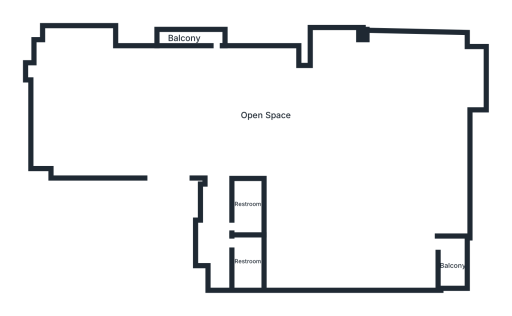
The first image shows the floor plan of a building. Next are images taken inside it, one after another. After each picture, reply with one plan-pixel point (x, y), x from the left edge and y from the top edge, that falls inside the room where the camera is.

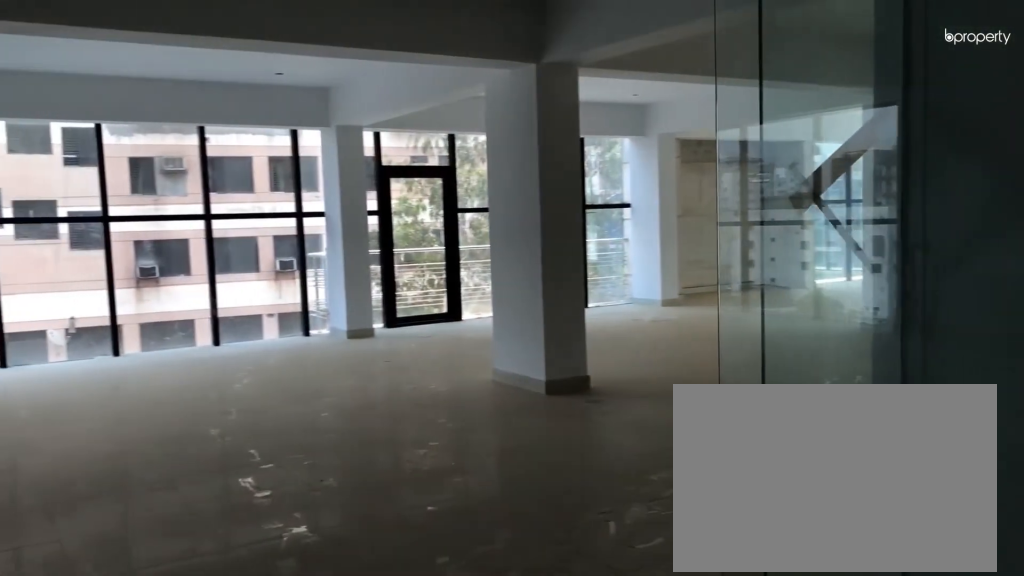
(180, 141)
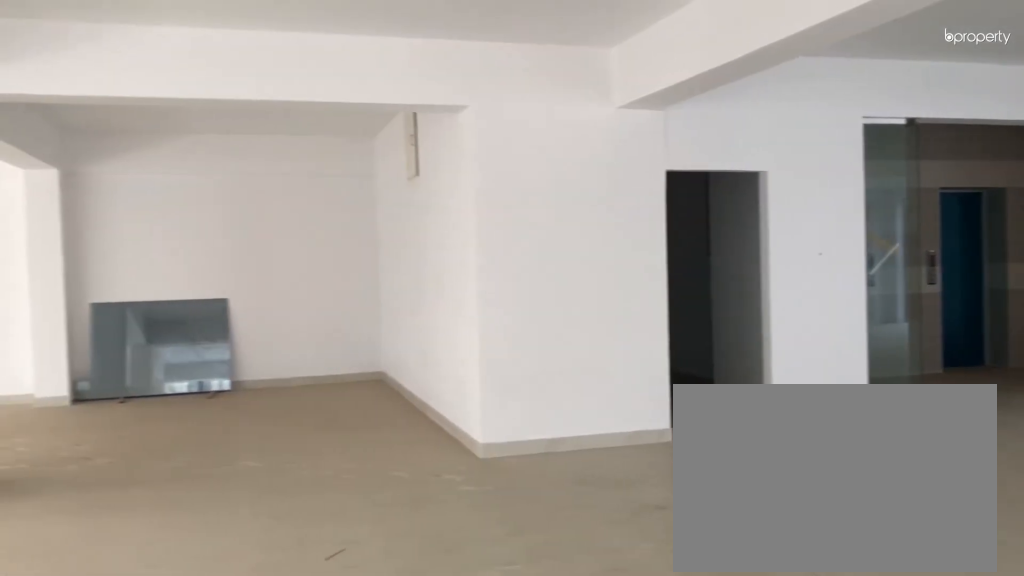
(259, 101)
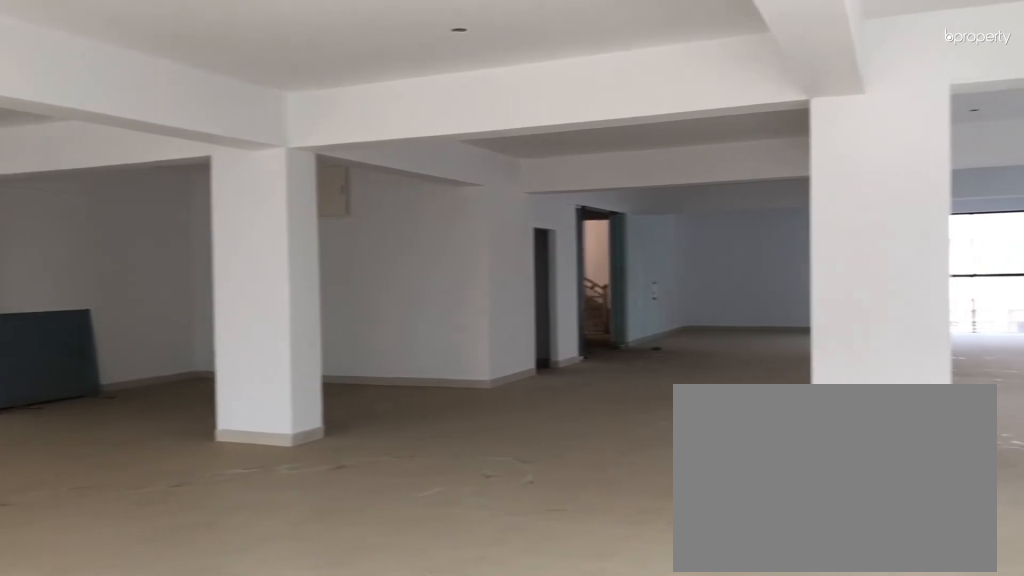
(259, 101)
